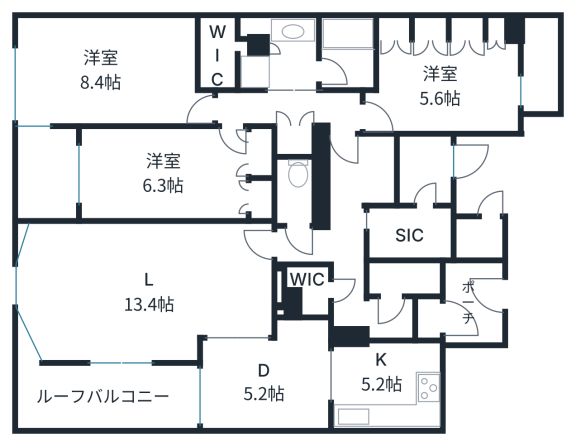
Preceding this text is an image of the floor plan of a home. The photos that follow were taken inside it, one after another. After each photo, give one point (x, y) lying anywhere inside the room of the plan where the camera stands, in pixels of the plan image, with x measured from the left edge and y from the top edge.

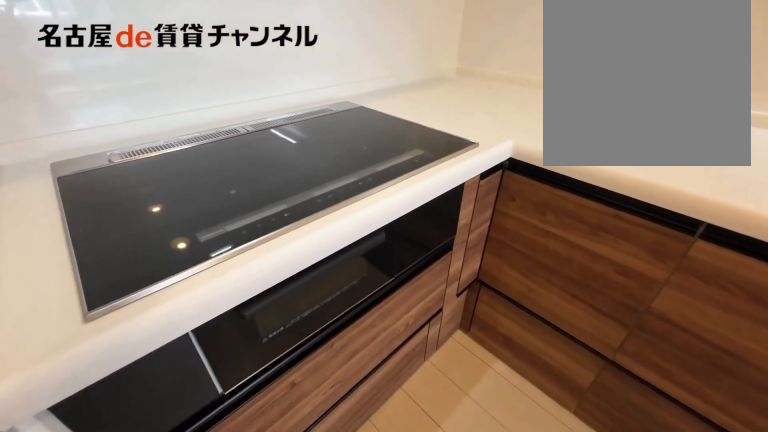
(387, 385)
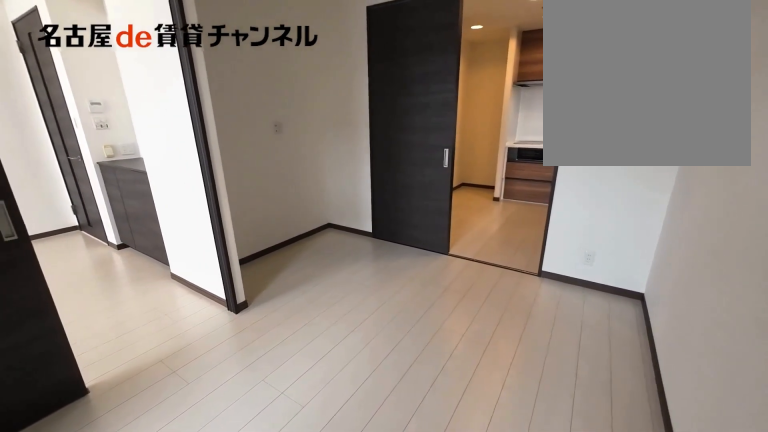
(268, 379)
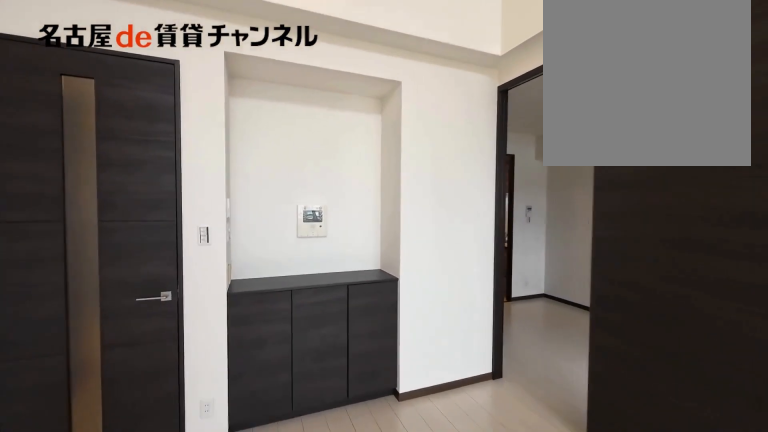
(144, 288)
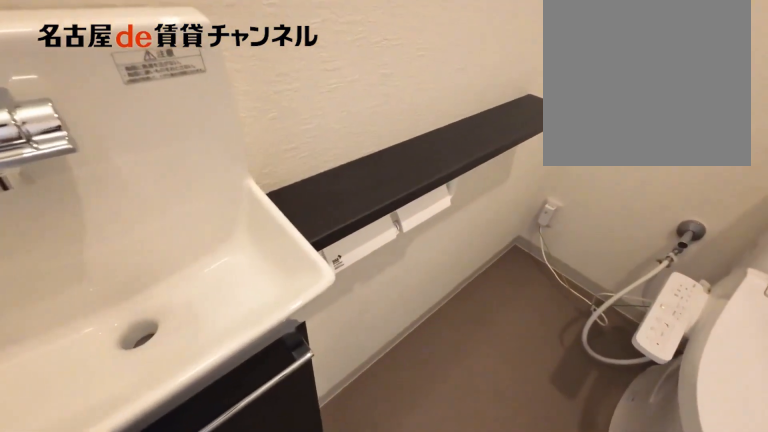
(294, 192)
